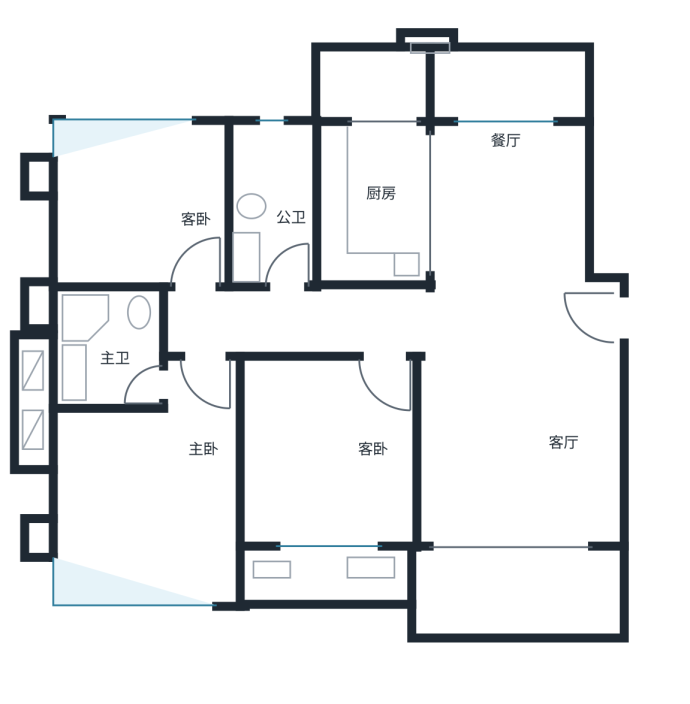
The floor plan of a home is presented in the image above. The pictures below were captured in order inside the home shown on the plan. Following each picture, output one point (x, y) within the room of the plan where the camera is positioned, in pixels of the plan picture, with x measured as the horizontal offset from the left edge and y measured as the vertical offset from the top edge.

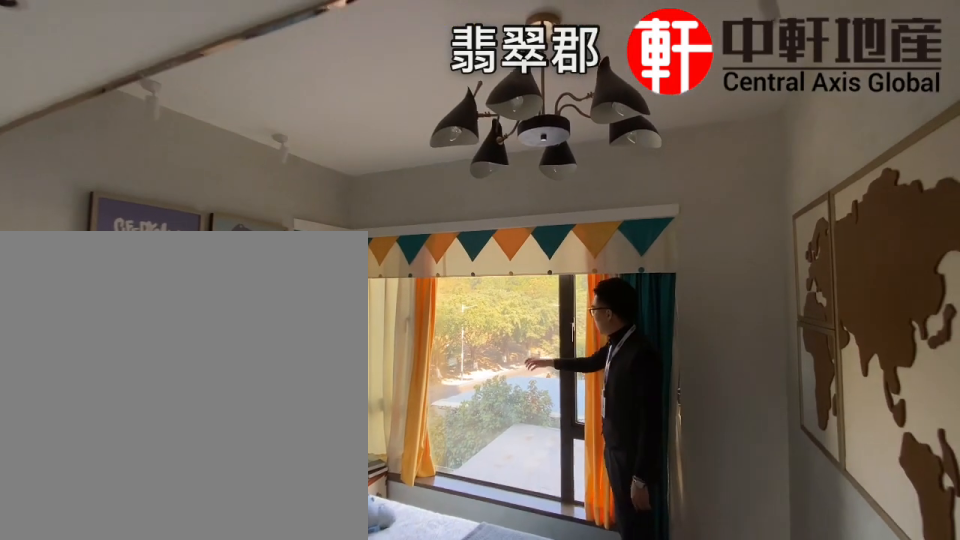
(148, 214)
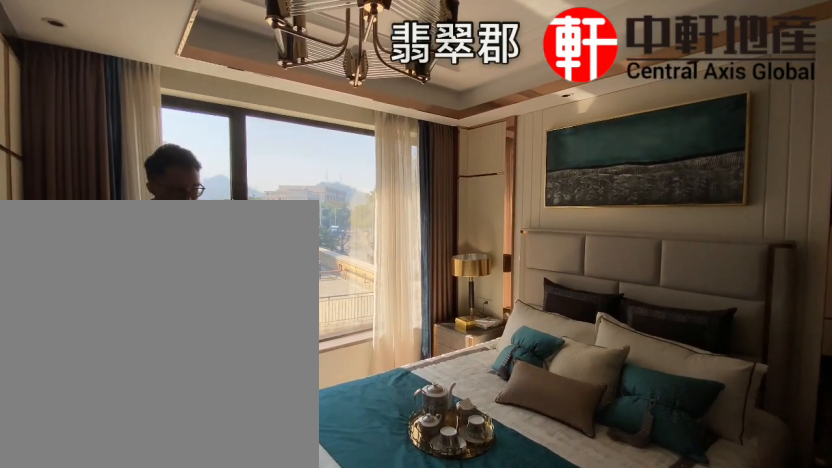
(140, 491)
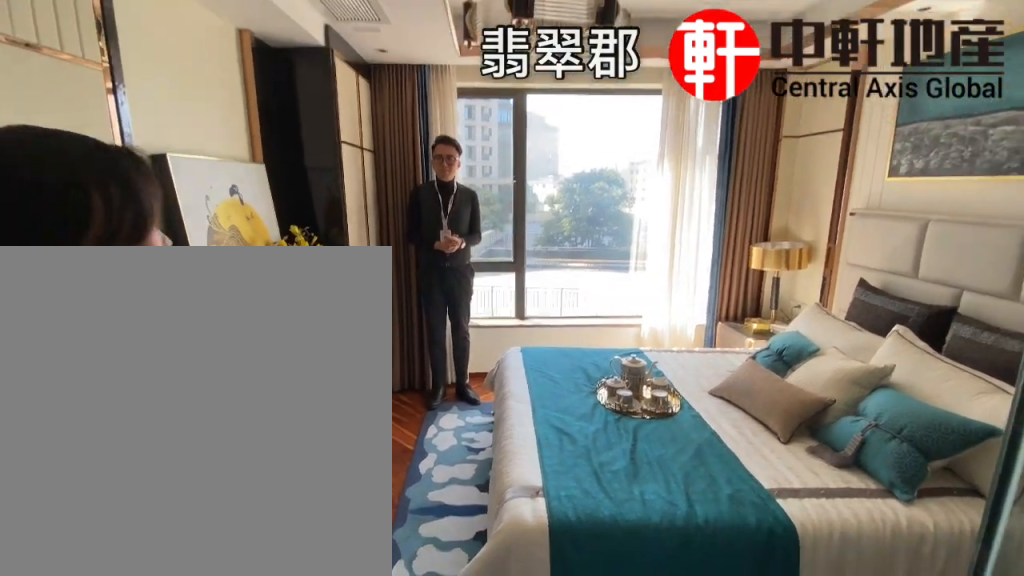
(140, 491)
